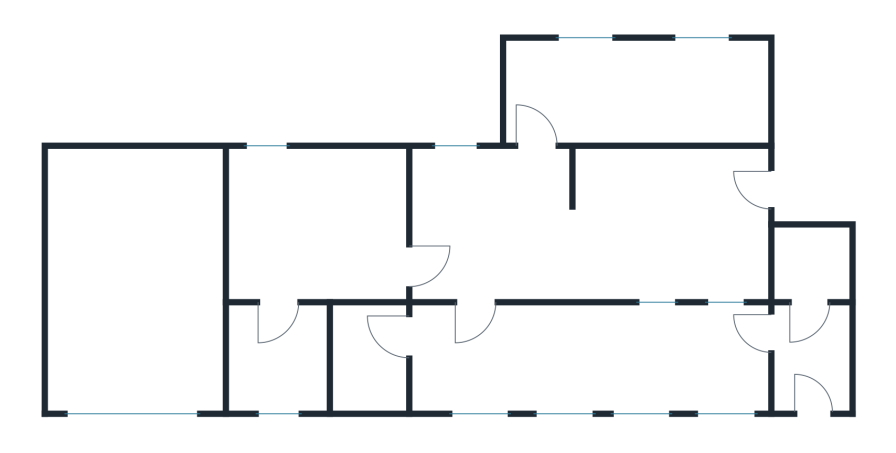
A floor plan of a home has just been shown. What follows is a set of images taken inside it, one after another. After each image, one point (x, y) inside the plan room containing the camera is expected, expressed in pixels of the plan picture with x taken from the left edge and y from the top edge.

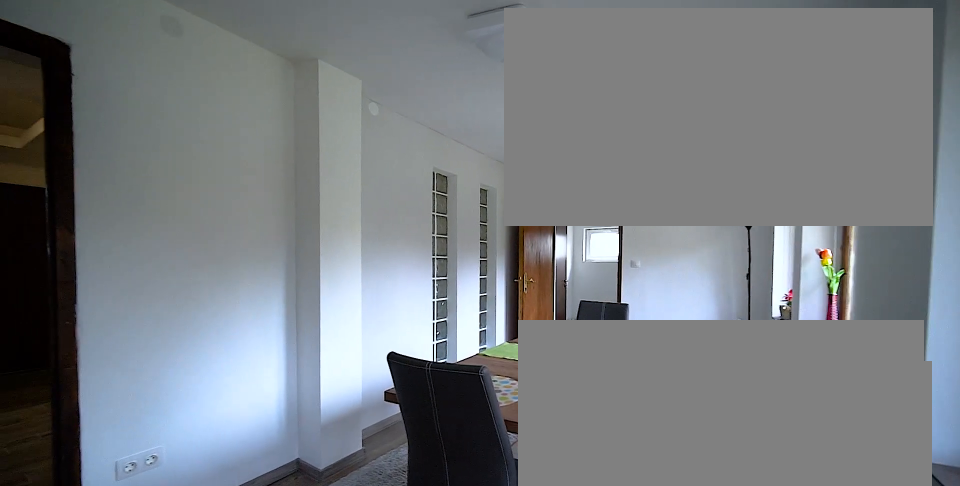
(583, 362)
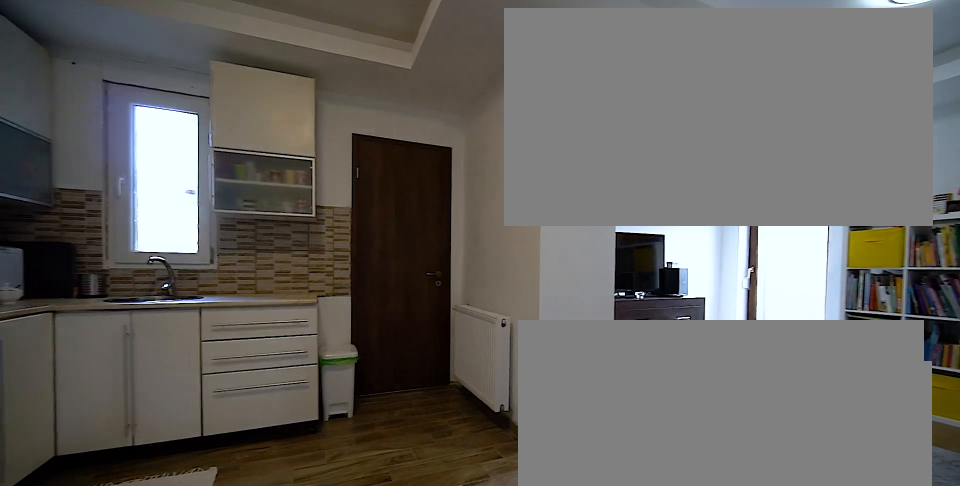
(583, 248)
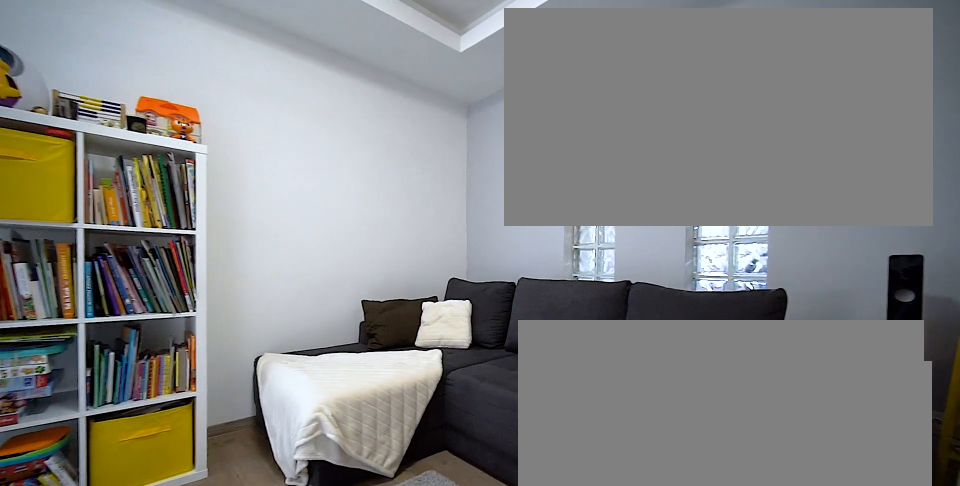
(583, 248)
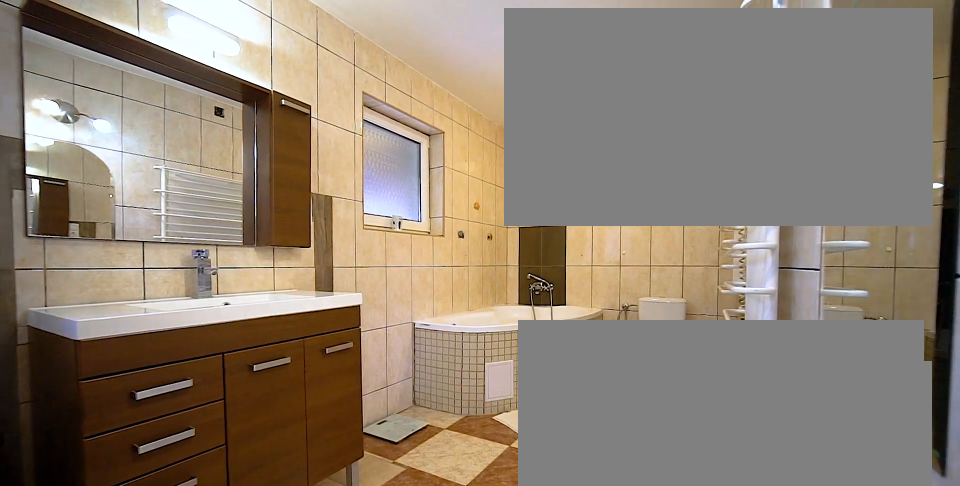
(638, 93)
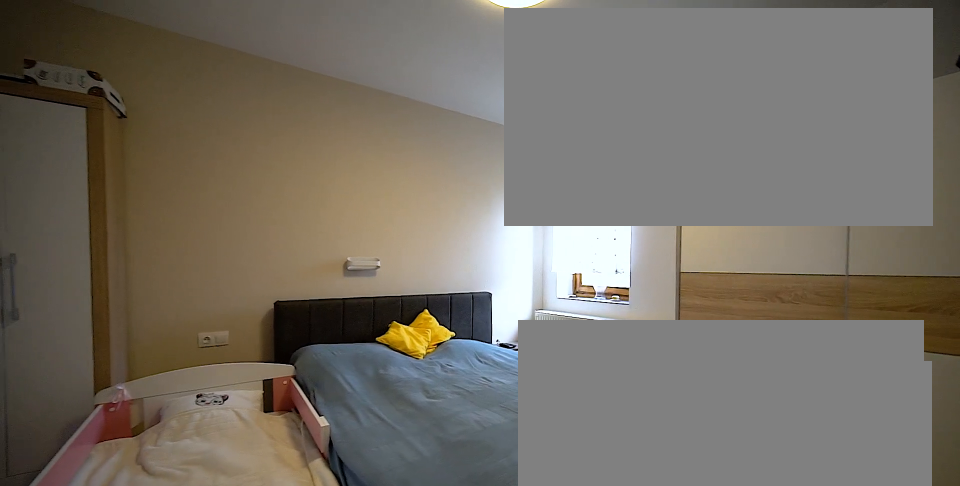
(321, 229)
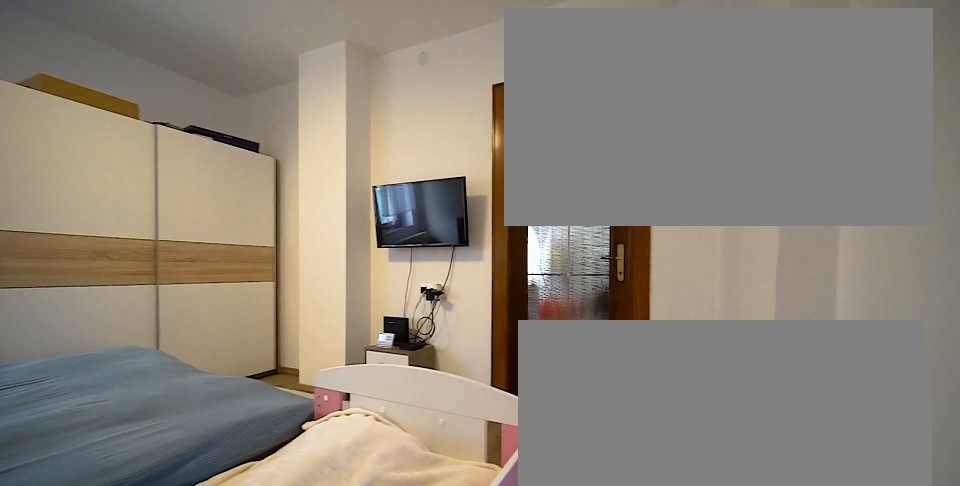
(322, 229)
